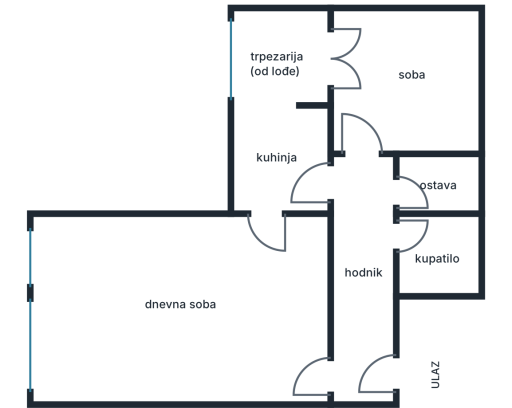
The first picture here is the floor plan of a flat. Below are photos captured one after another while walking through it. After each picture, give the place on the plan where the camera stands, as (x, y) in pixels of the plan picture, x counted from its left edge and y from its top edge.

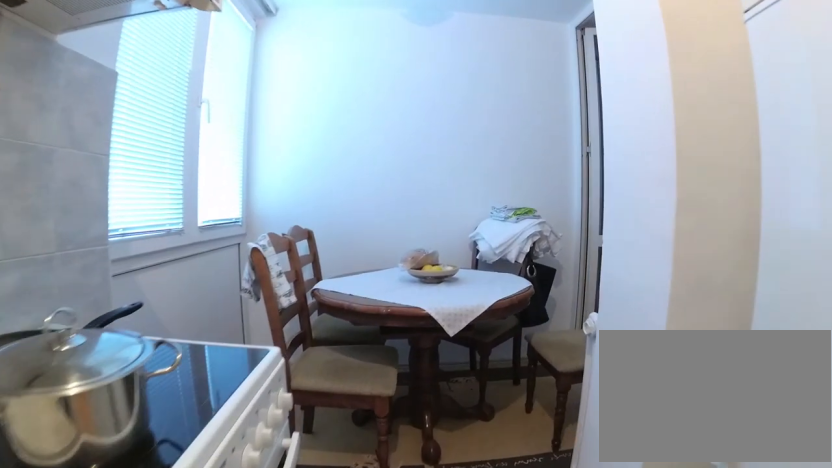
(272, 177)
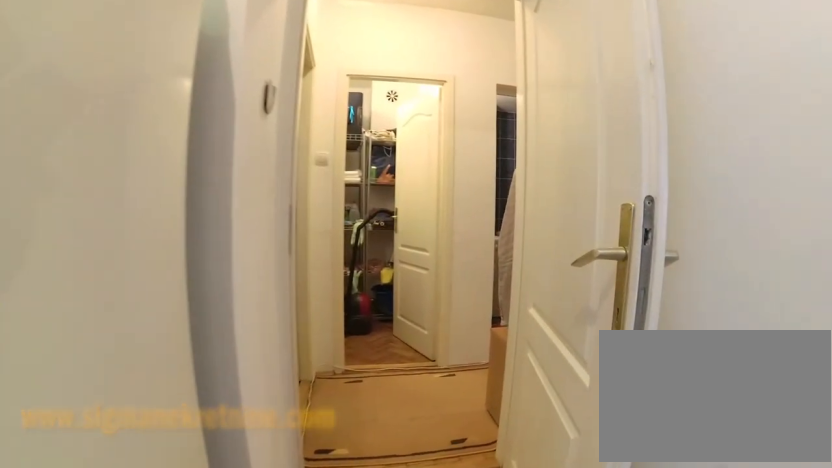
(257, 185)
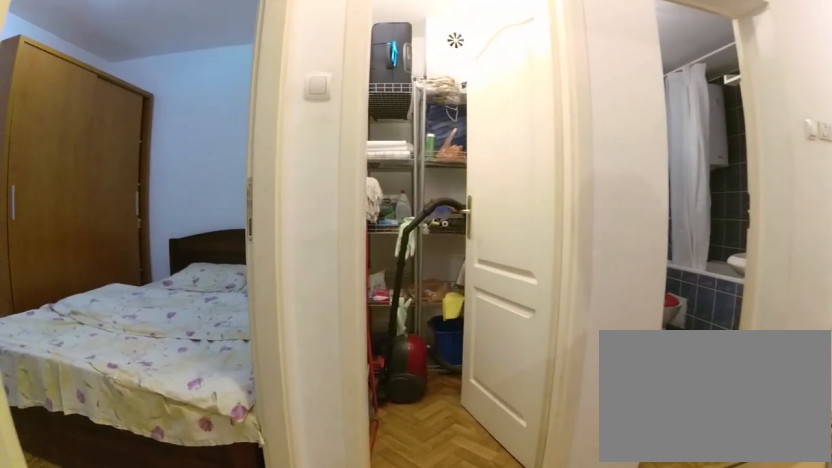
(310, 185)
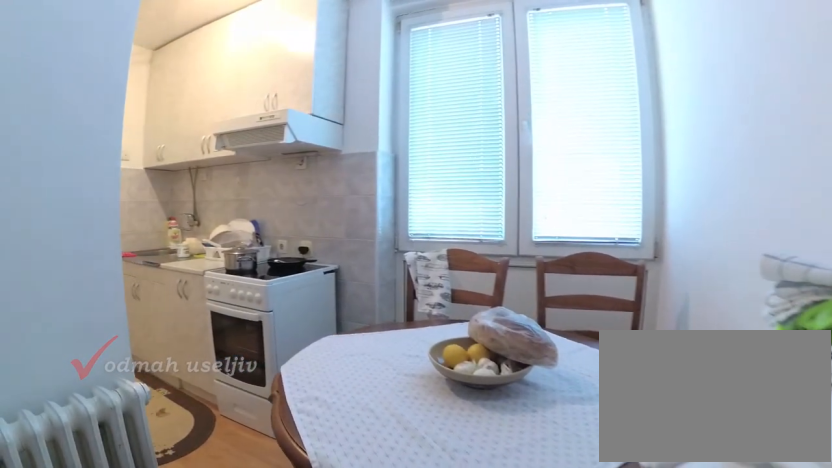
(328, 68)
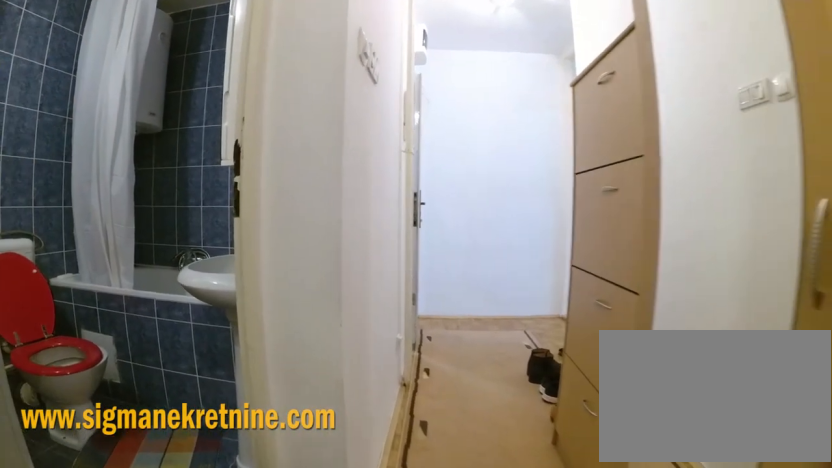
(363, 205)
